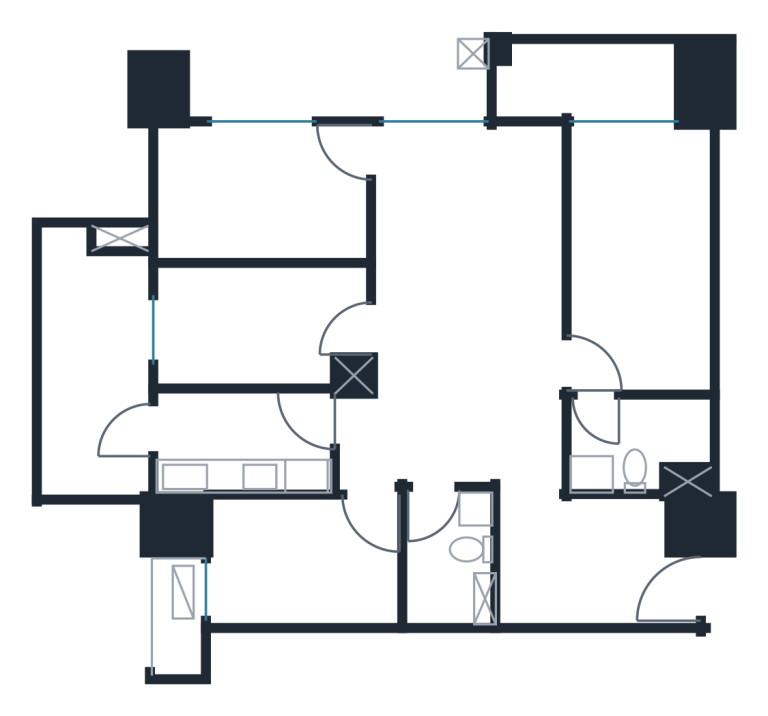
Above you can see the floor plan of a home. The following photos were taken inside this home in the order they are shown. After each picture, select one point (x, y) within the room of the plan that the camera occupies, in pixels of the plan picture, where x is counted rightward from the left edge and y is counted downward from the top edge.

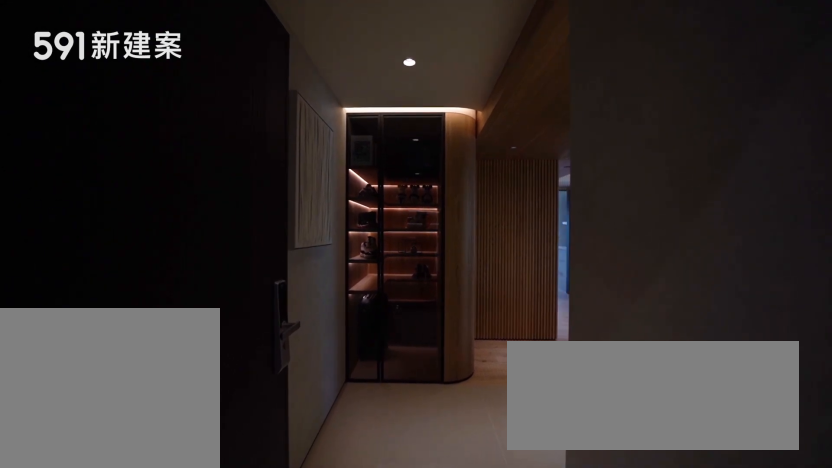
(654, 581)
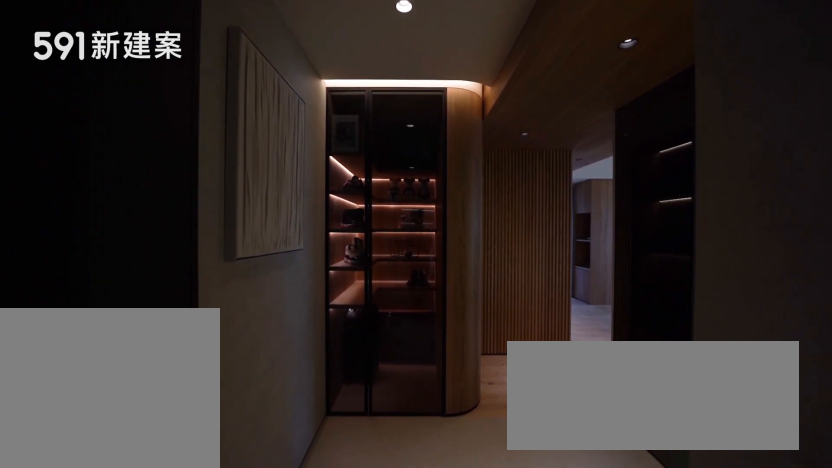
(654, 581)
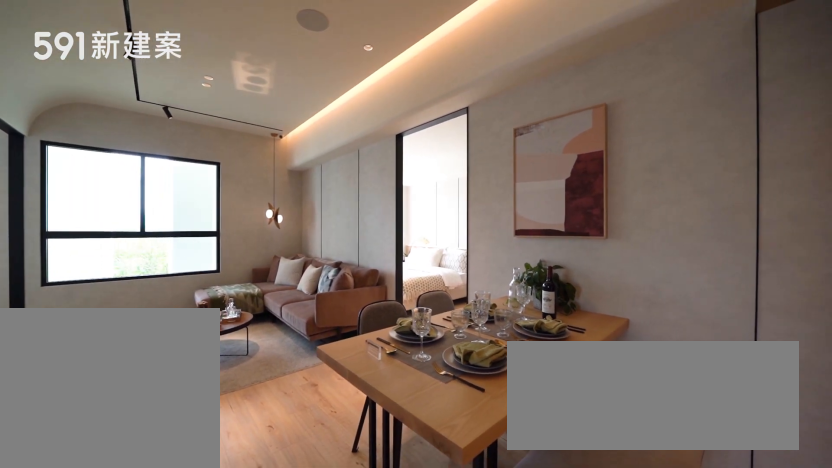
(474, 399)
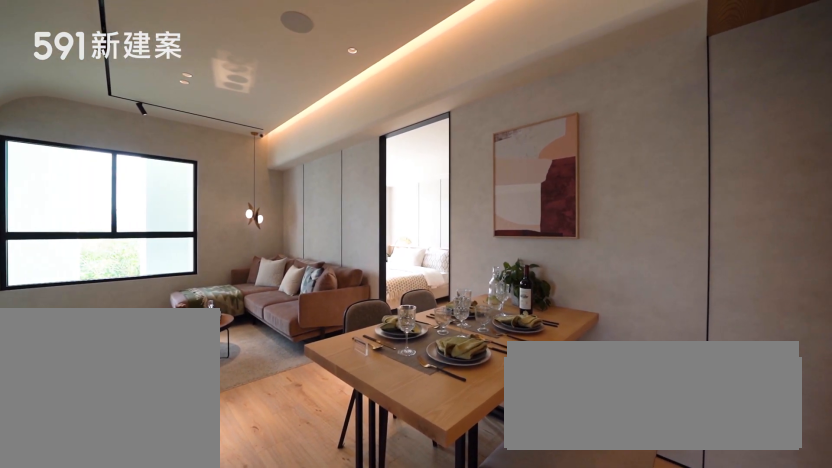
(474, 399)
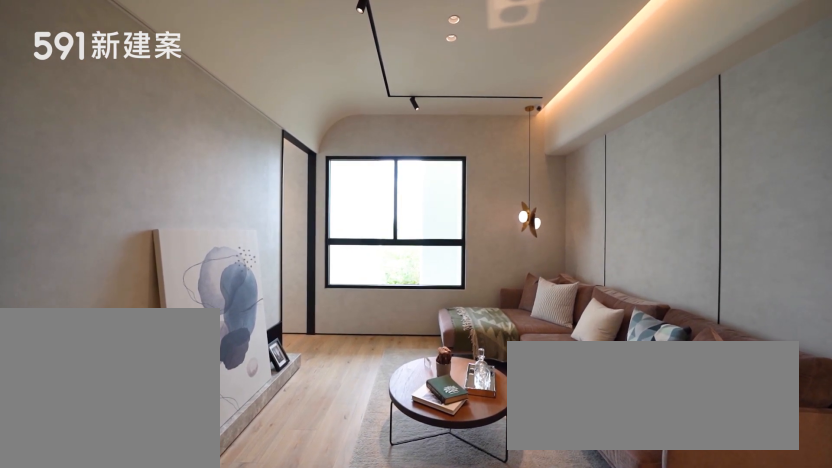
(466, 219)
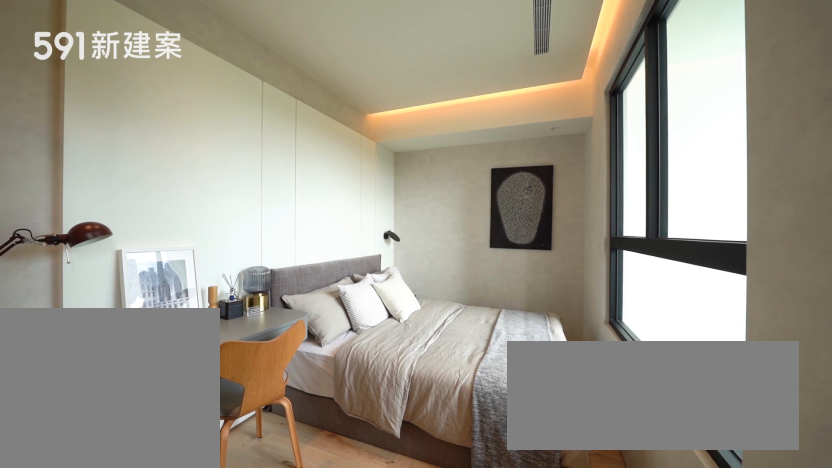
(257, 196)
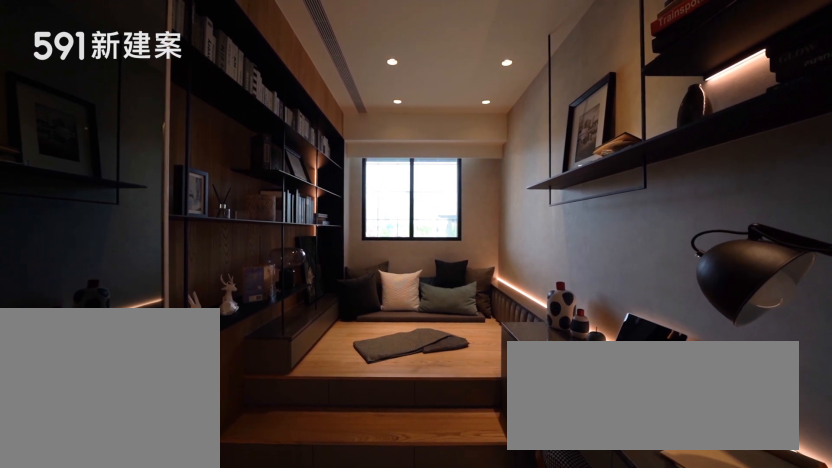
(251, 326)
